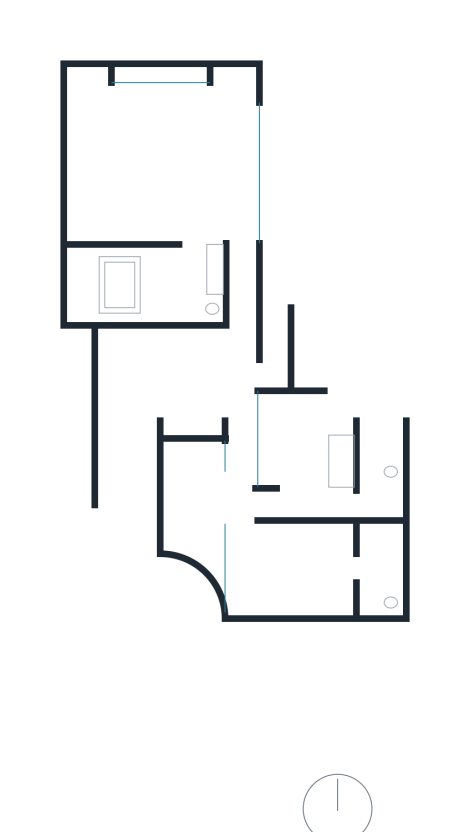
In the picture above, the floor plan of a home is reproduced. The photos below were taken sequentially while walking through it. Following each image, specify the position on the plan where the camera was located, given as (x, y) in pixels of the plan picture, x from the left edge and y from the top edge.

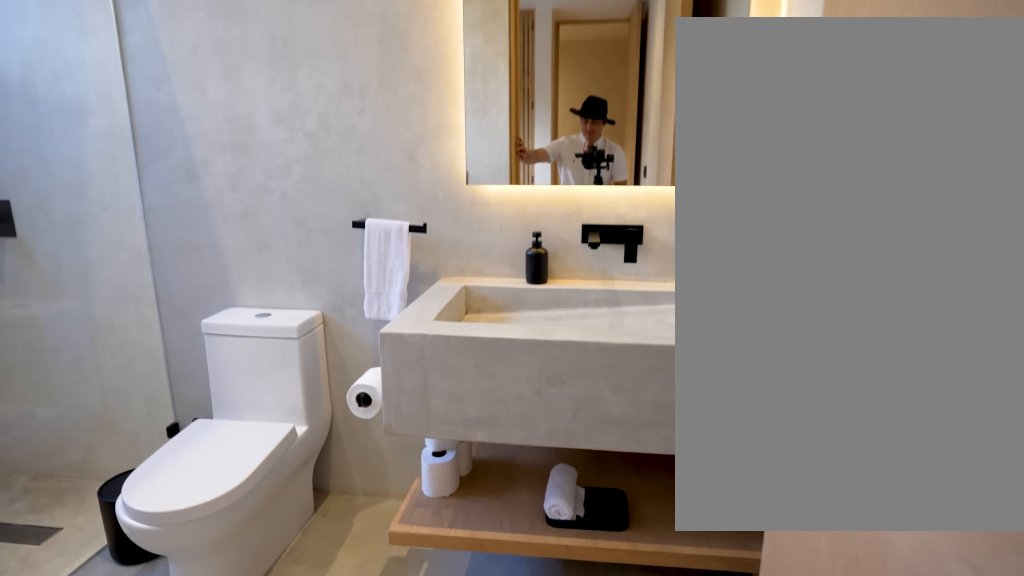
(362, 513)
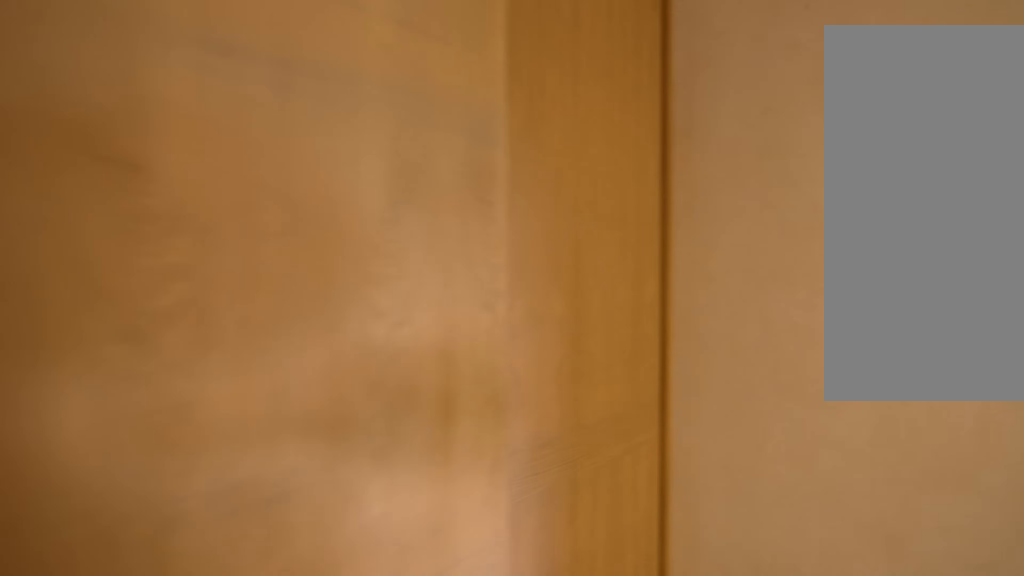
(355, 503)
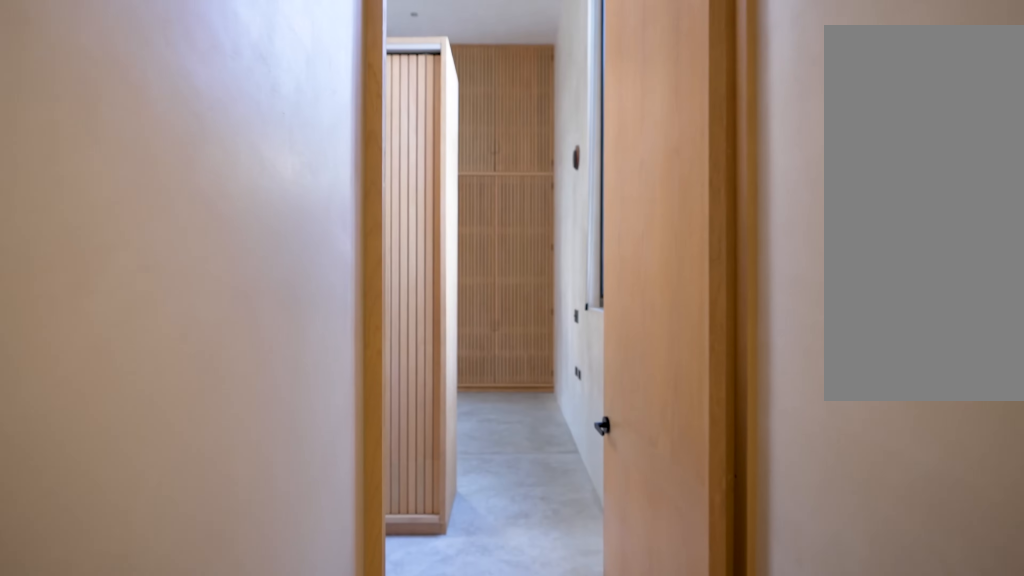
(240, 298)
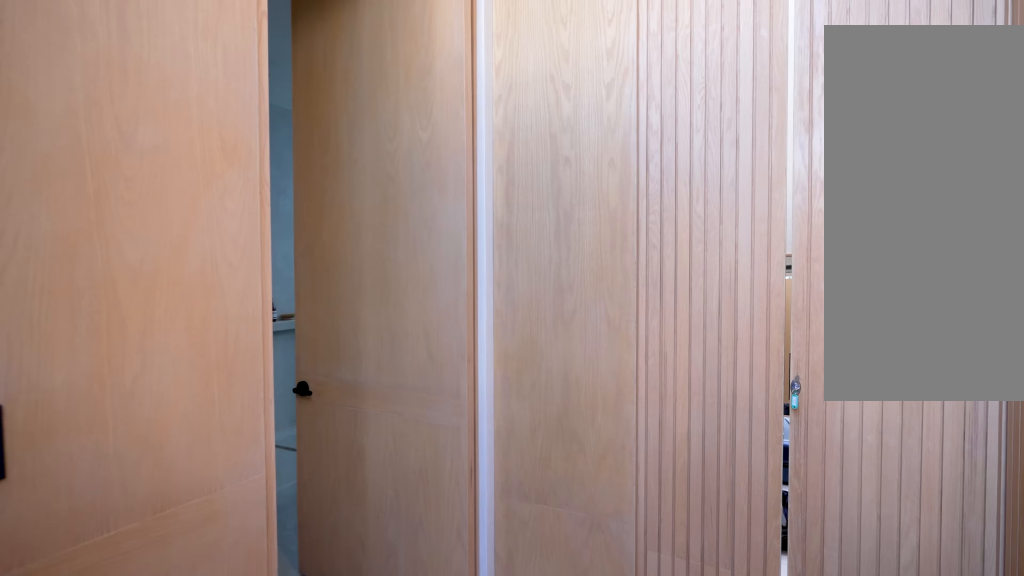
(239, 221)
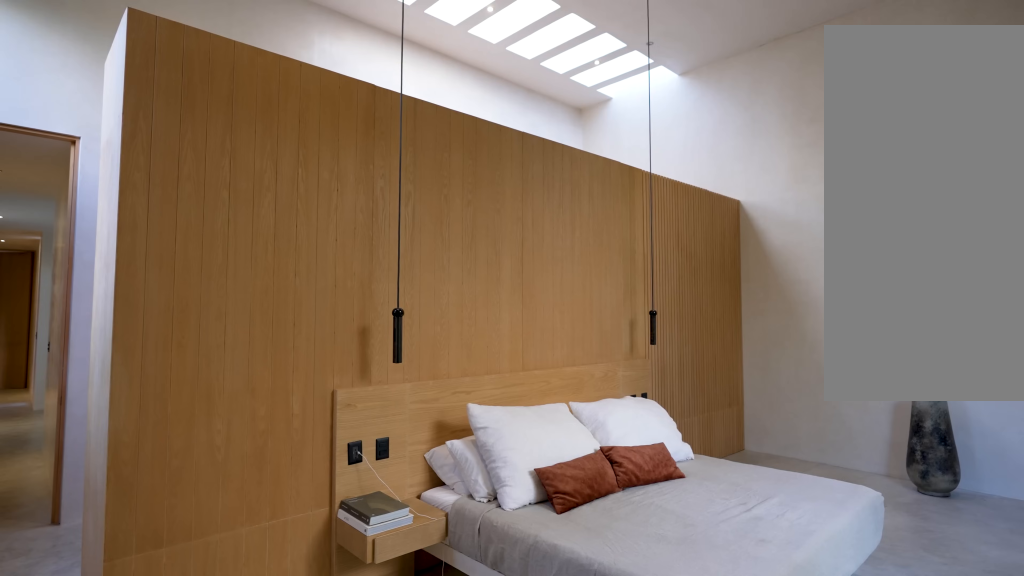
(237, 100)
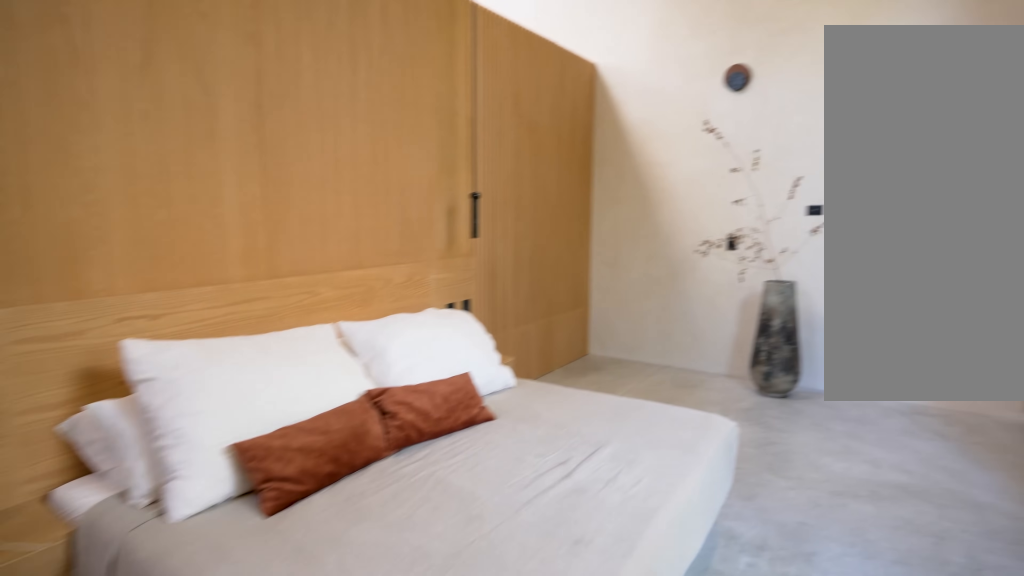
(209, 122)
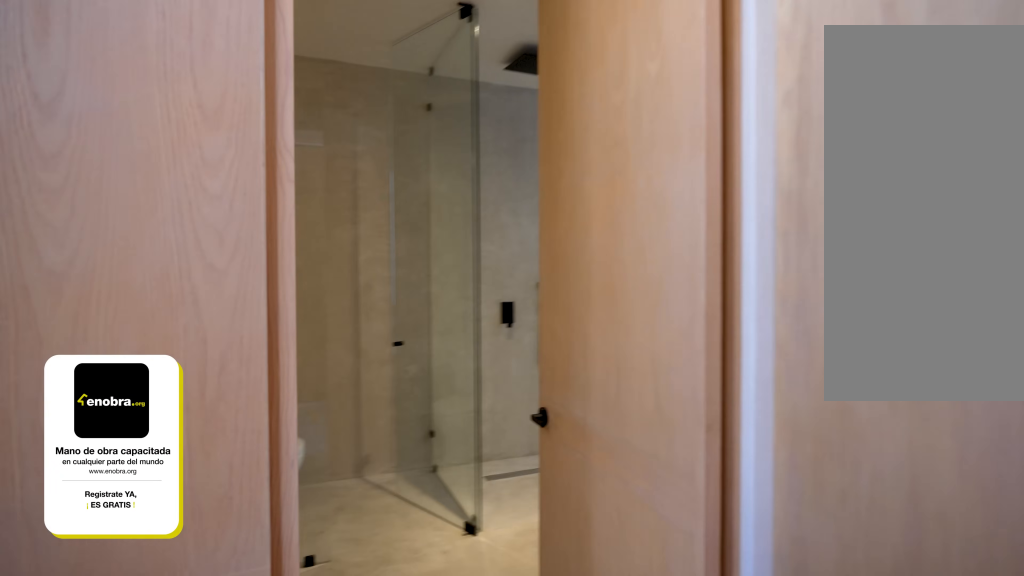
(201, 248)
